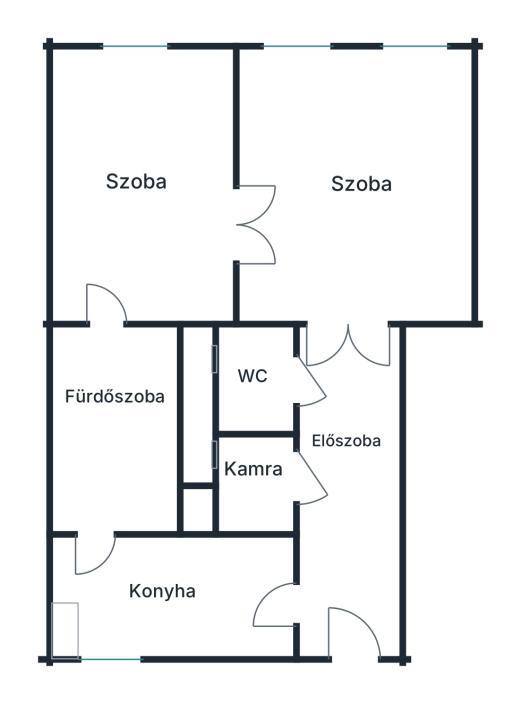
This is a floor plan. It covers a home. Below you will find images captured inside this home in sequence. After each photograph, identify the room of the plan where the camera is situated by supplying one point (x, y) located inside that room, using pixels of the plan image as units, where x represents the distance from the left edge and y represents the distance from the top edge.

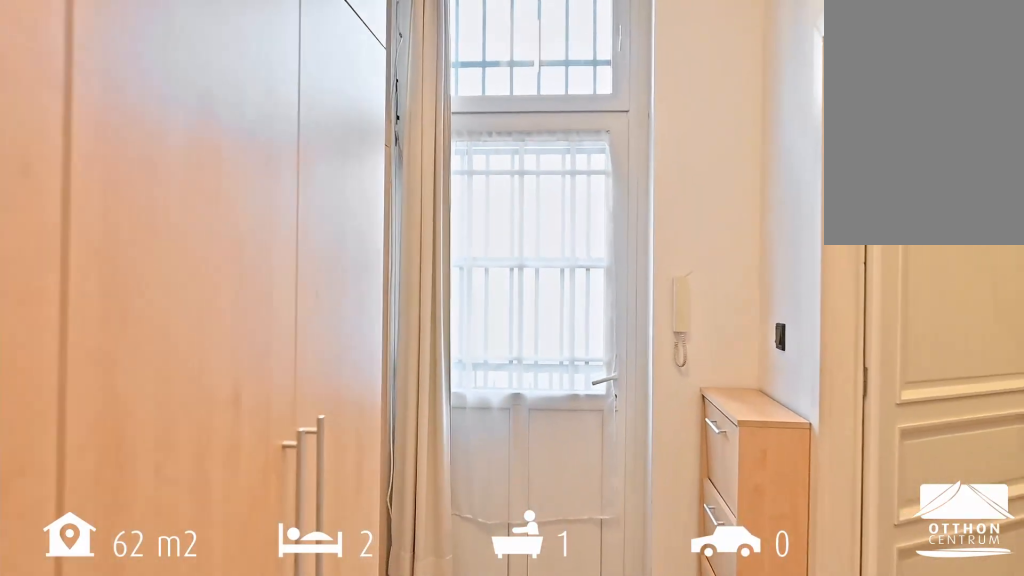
(348, 492)
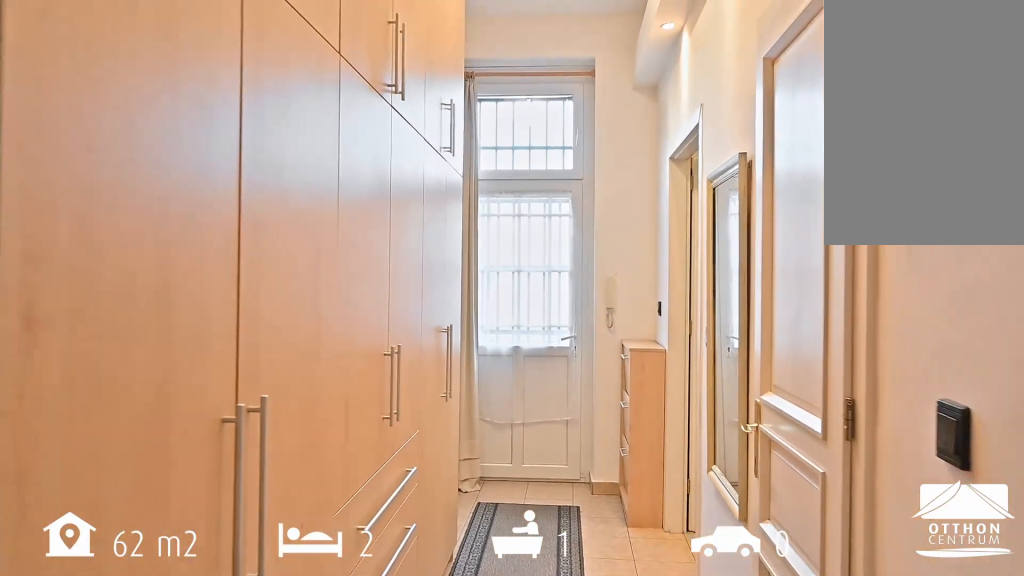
(348, 493)
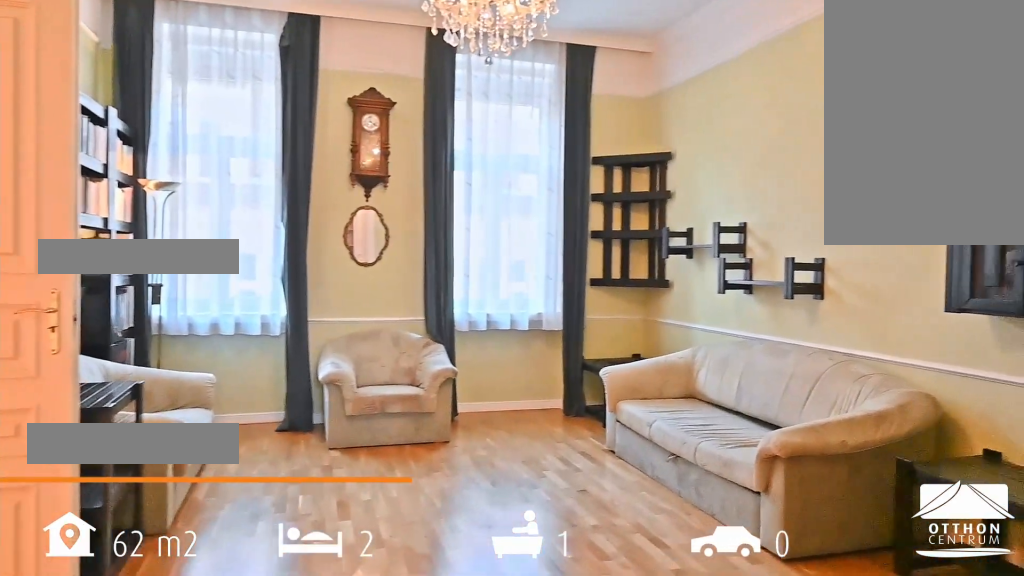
(353, 187)
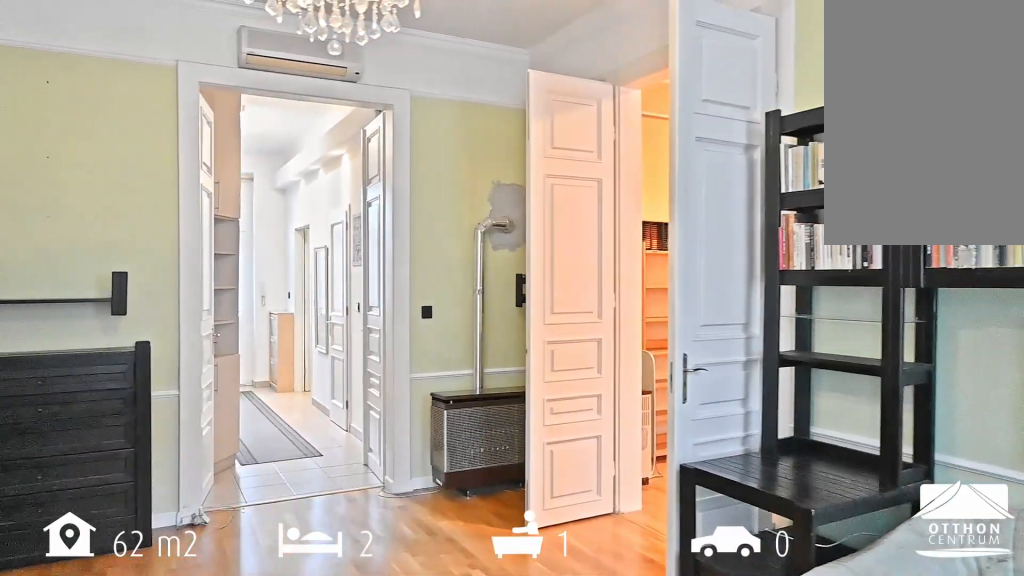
(353, 187)
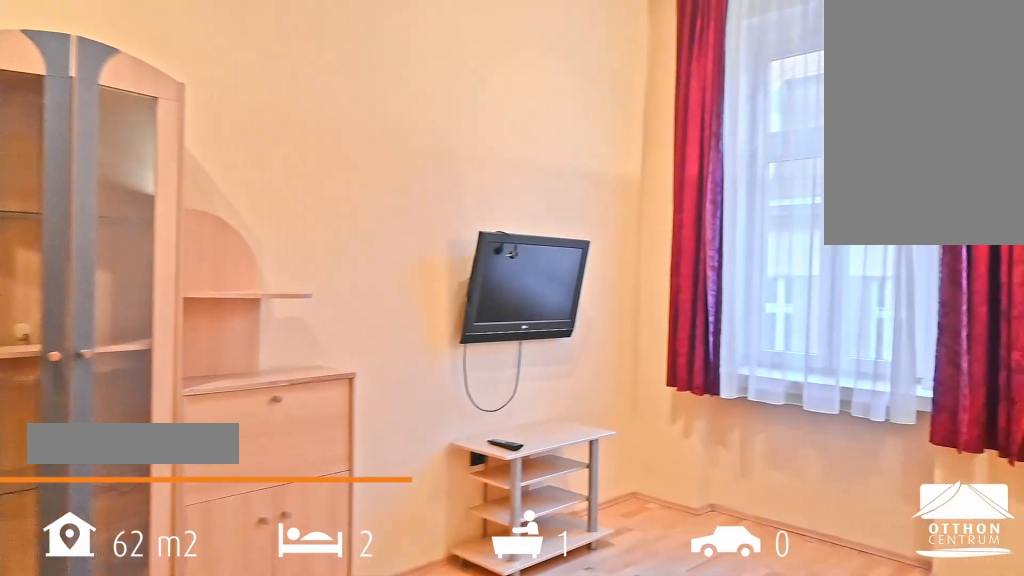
(144, 187)
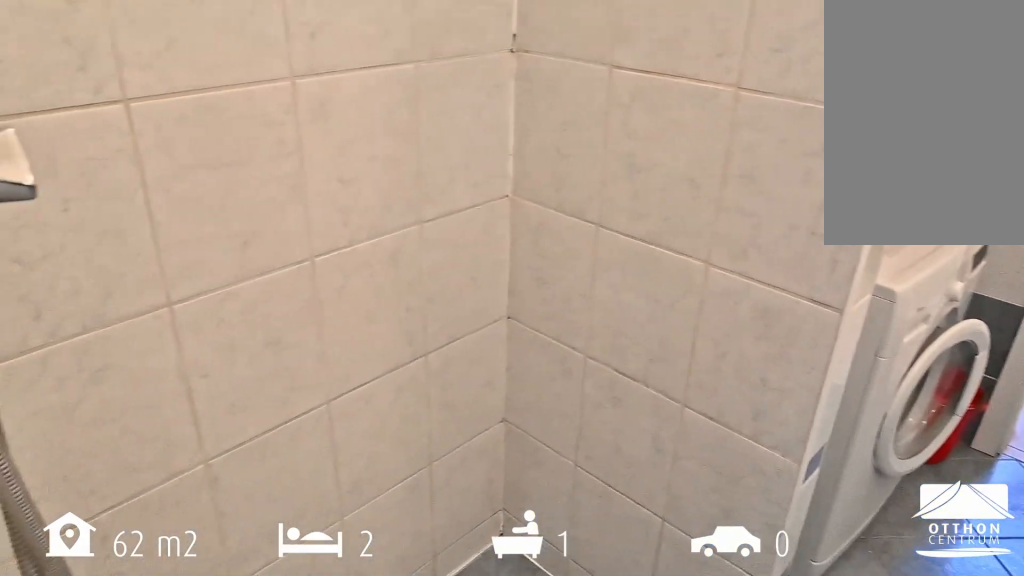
(116, 433)
